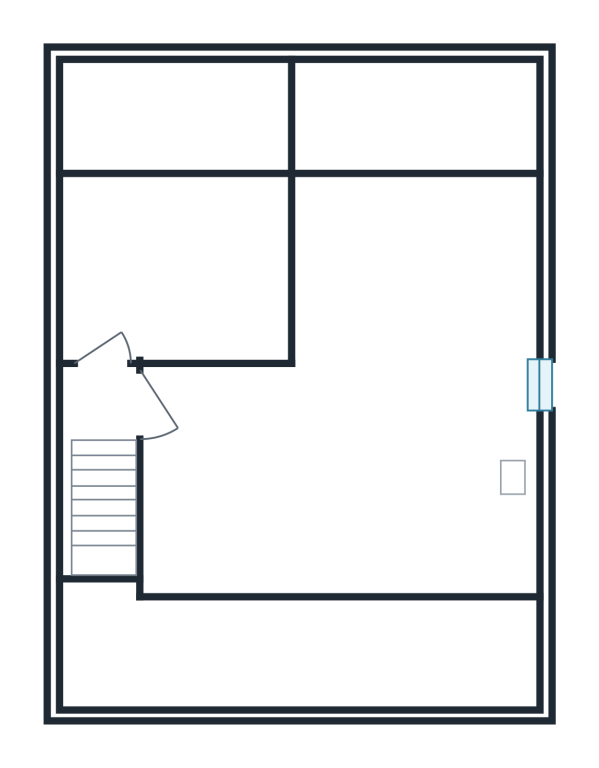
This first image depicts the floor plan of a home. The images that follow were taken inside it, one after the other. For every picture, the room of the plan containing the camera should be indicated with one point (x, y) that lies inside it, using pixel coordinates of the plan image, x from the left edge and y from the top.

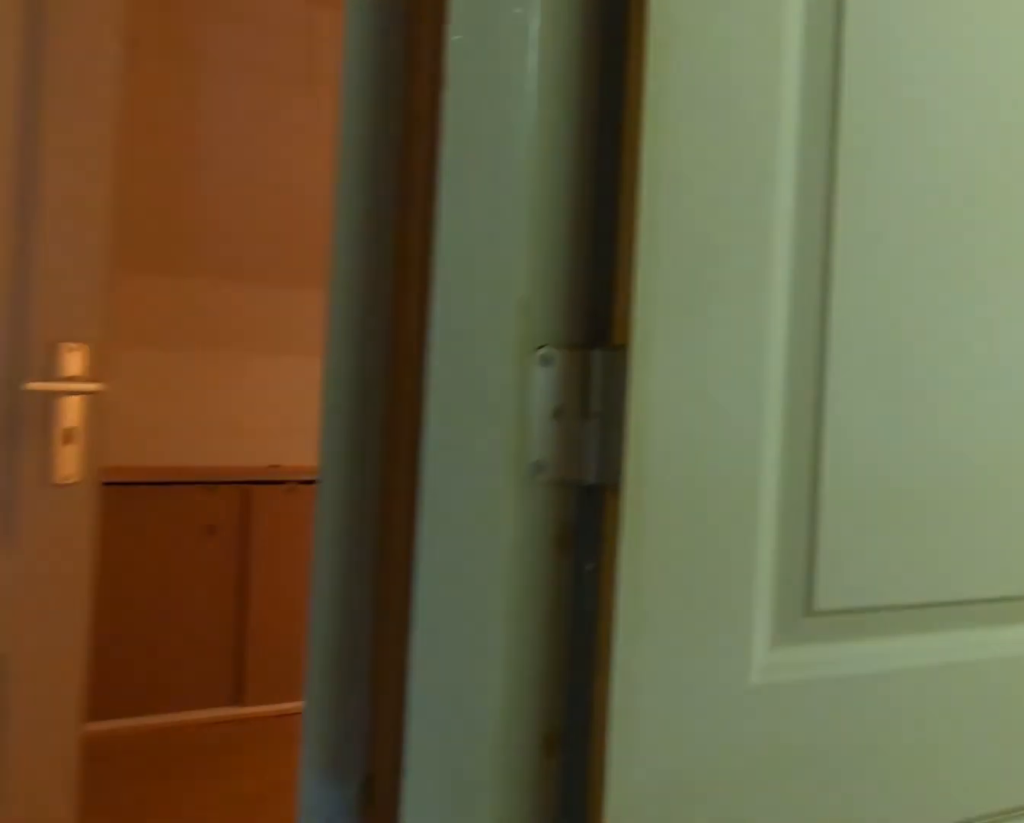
(103, 469)
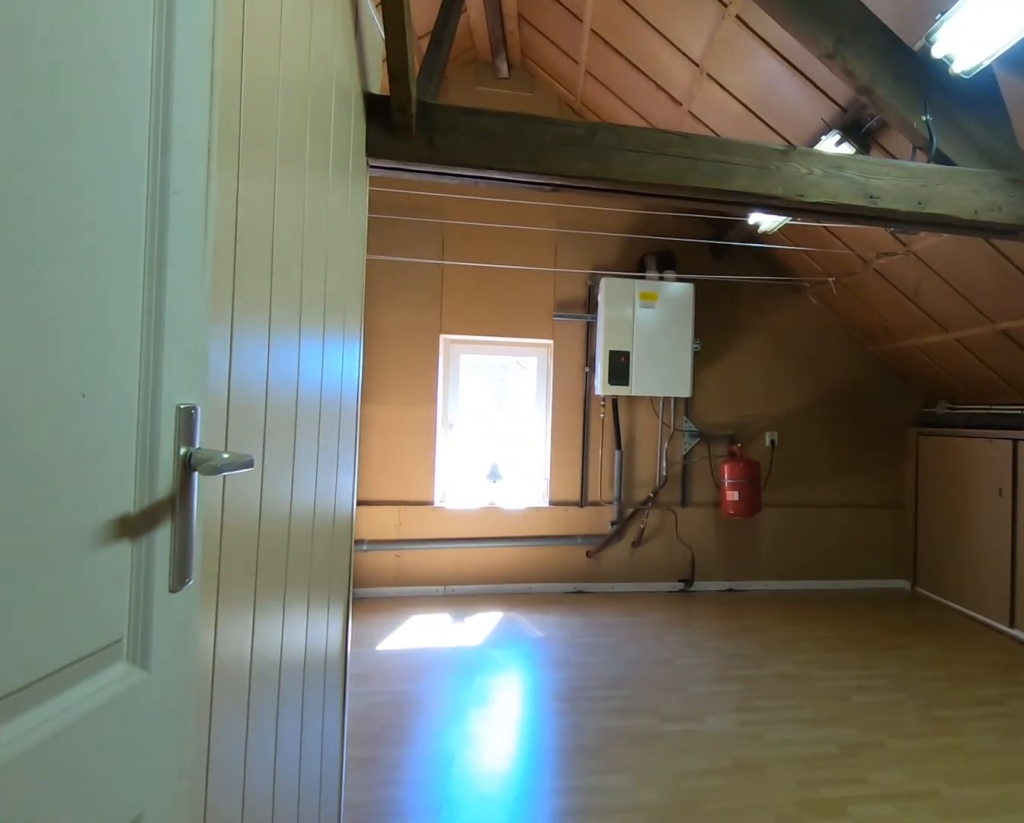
(336, 480)
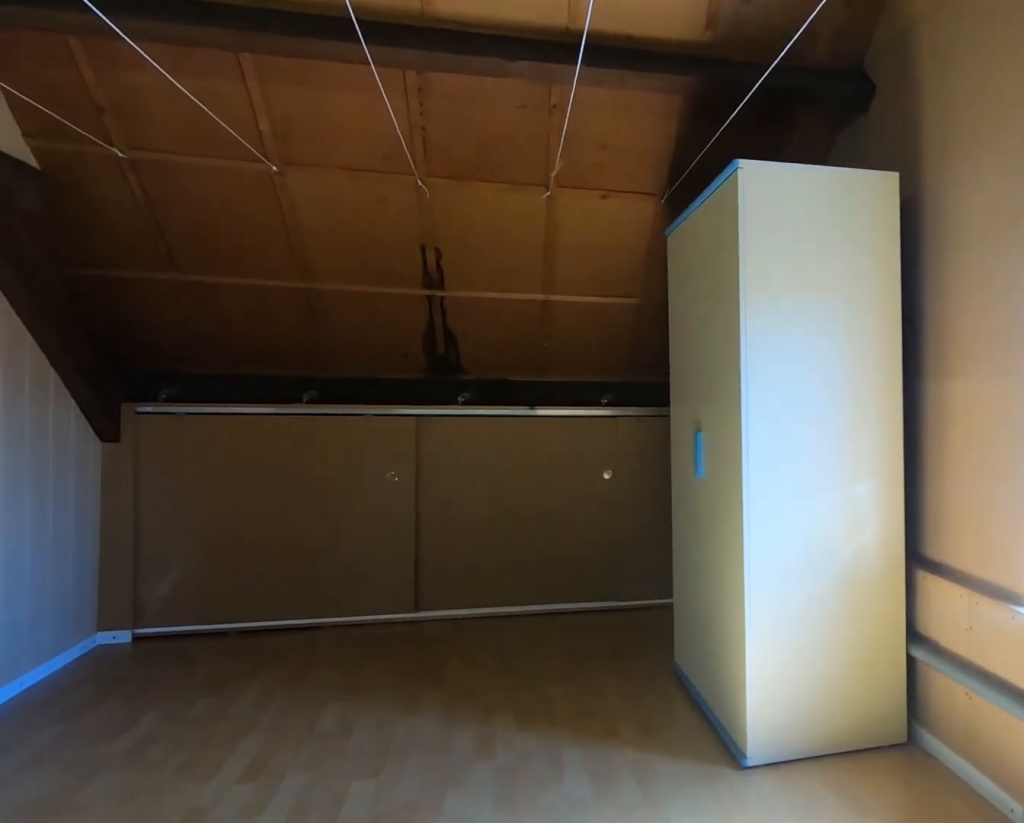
(336, 480)
